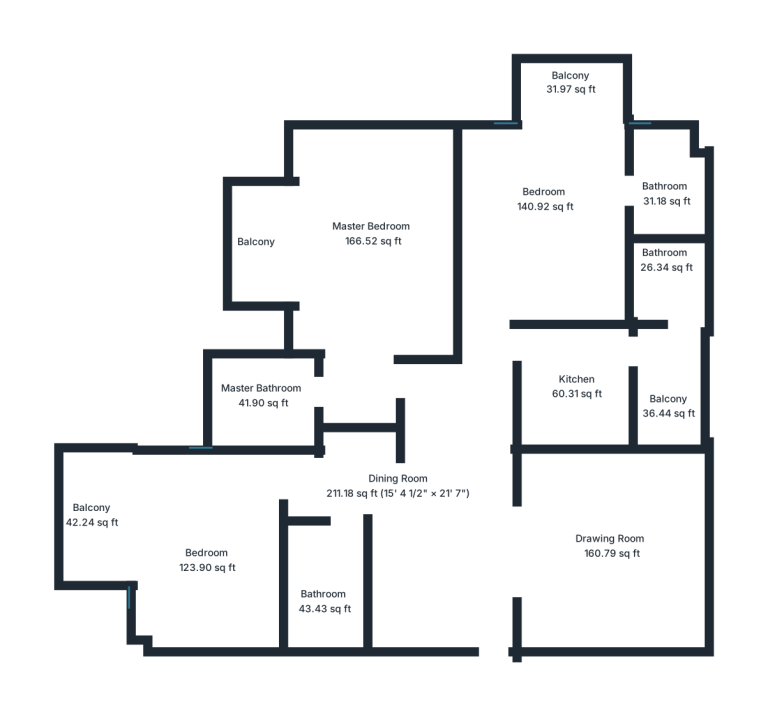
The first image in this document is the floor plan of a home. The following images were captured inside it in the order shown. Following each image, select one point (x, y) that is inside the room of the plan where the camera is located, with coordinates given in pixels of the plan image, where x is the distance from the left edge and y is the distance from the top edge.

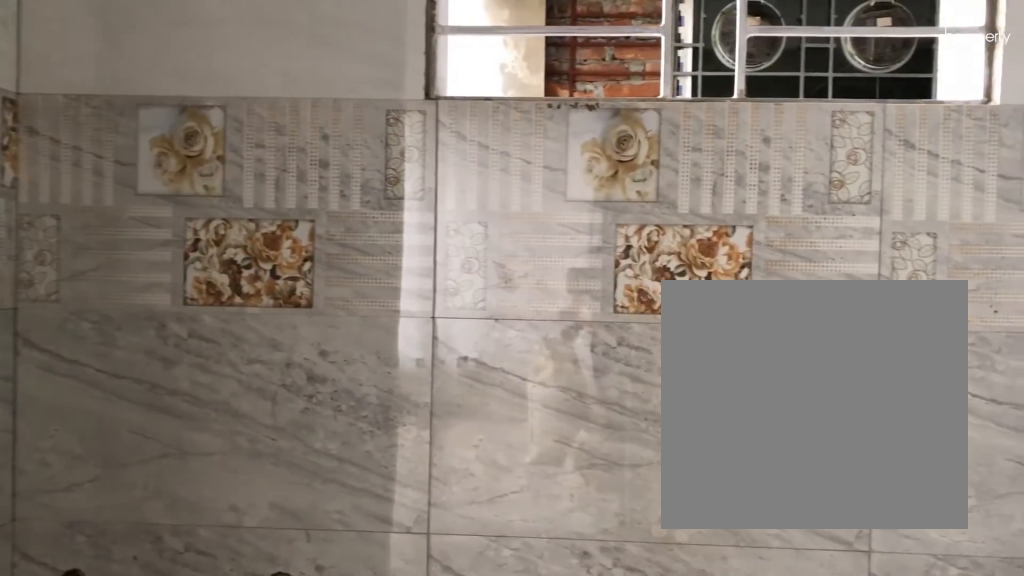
(664, 192)
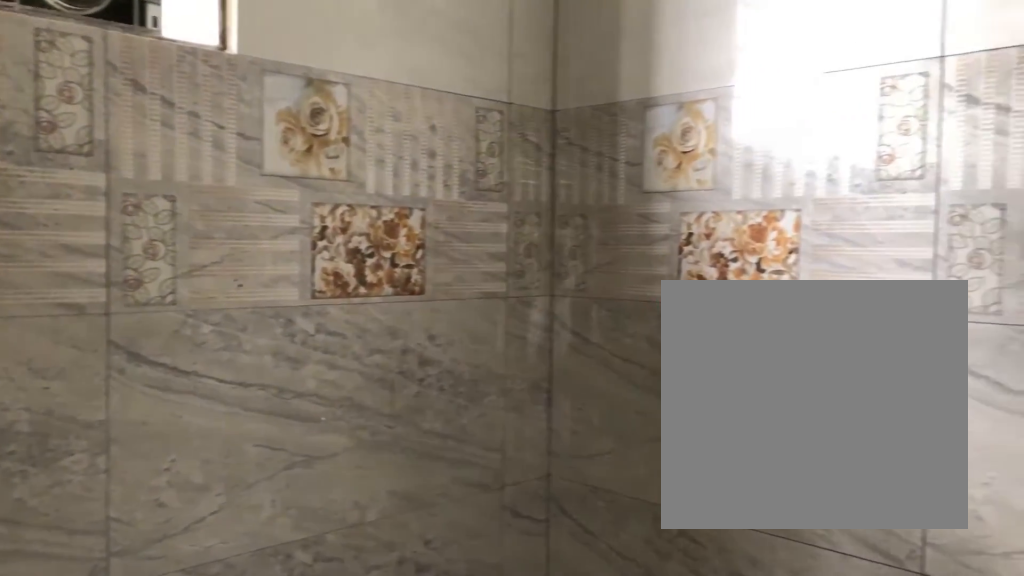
(664, 192)
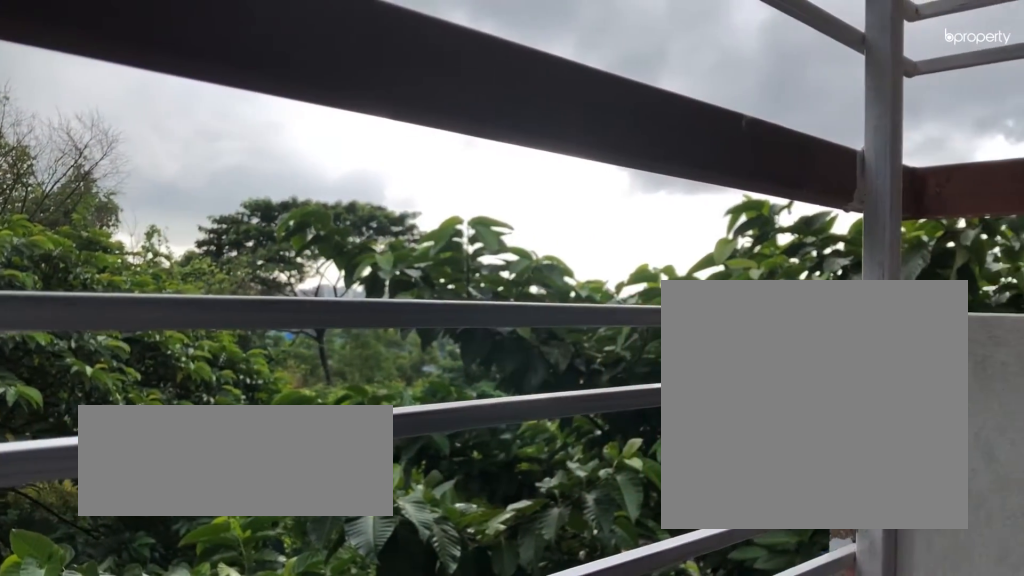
(573, 90)
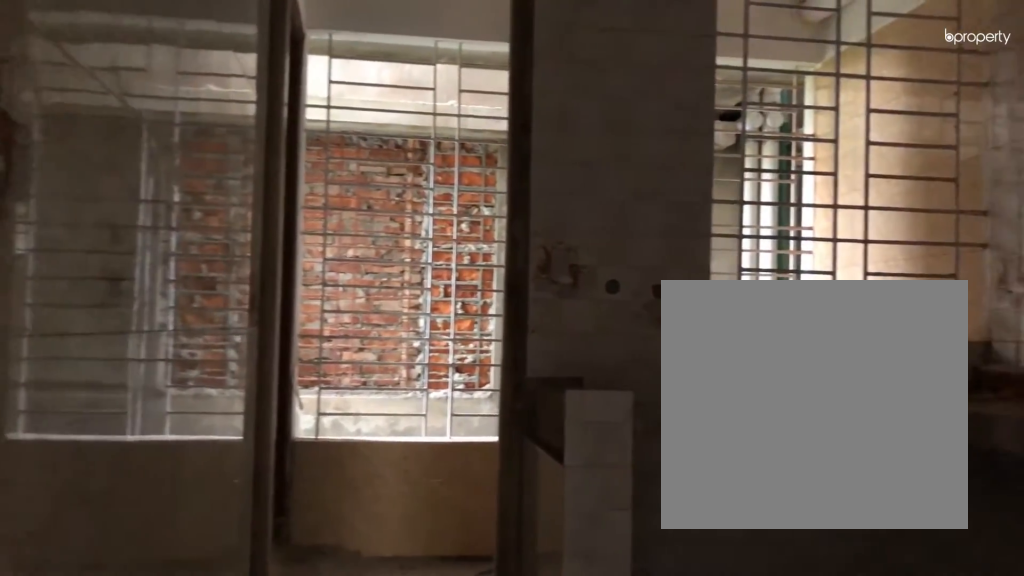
(573, 388)
